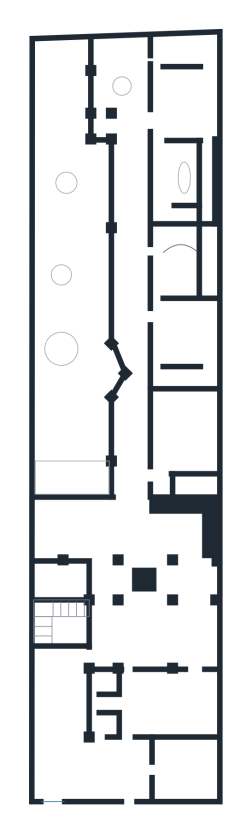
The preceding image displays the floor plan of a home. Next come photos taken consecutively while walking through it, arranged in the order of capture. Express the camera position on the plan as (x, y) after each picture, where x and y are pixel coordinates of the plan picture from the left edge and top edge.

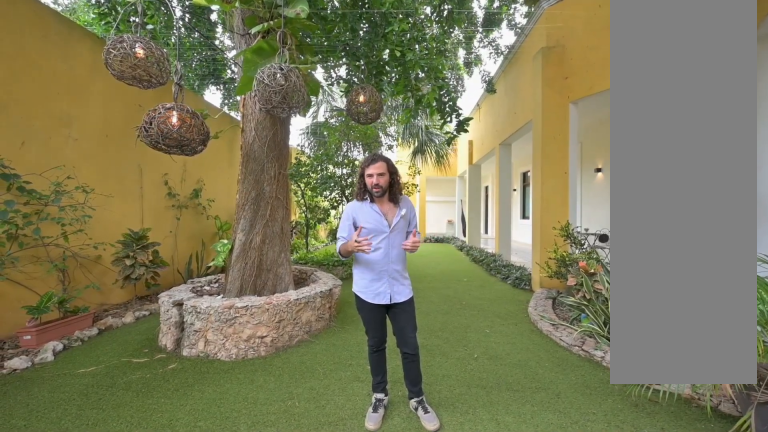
(95, 370)
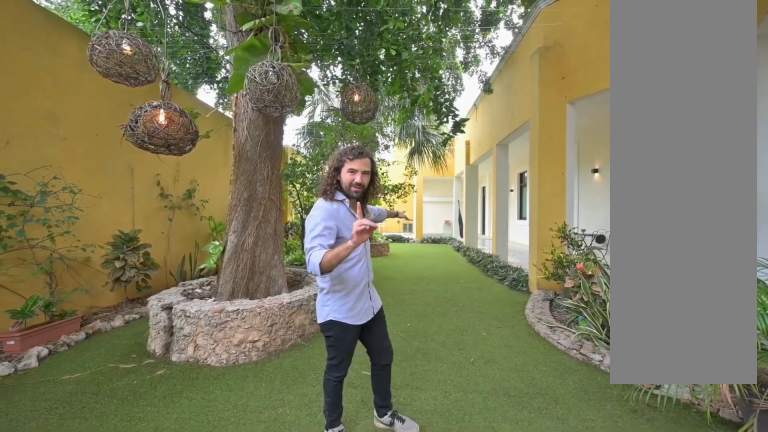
(93, 370)
